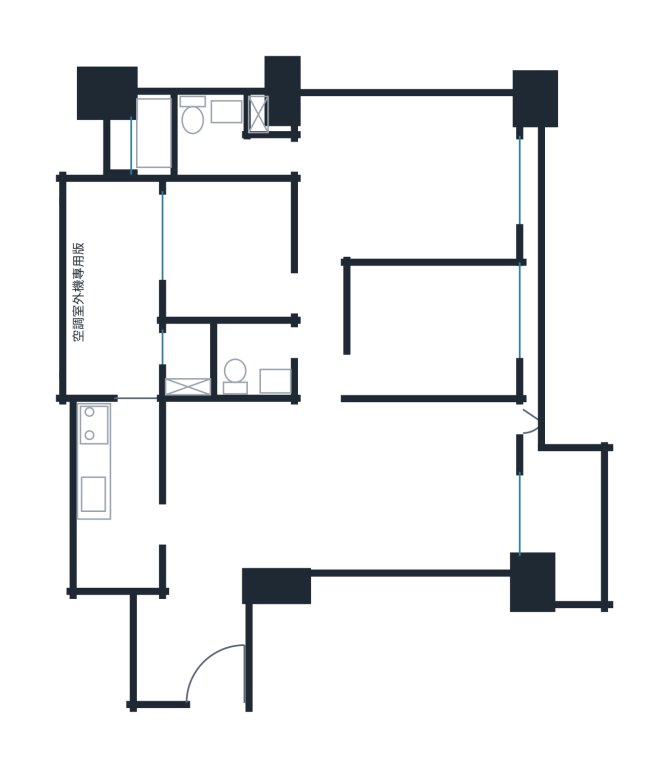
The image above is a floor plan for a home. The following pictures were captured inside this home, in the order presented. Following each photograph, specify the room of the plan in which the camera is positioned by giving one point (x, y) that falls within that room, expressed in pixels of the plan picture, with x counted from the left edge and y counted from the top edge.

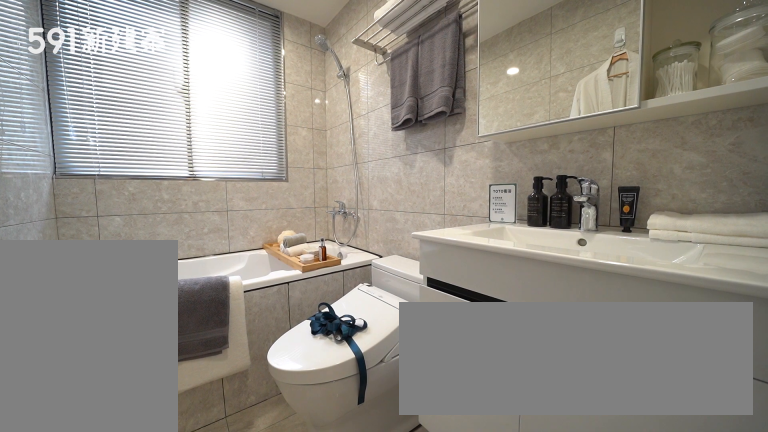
(208, 133)
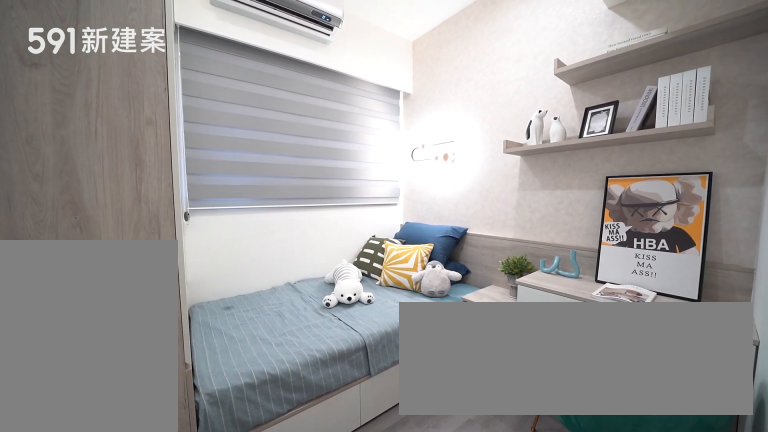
(221, 250)
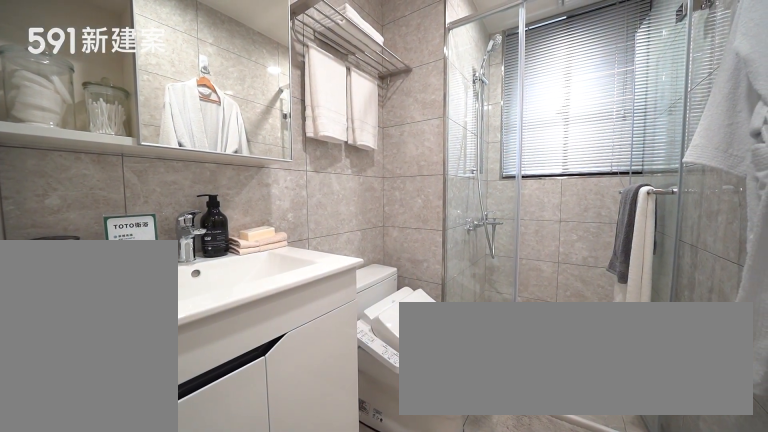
(225, 358)
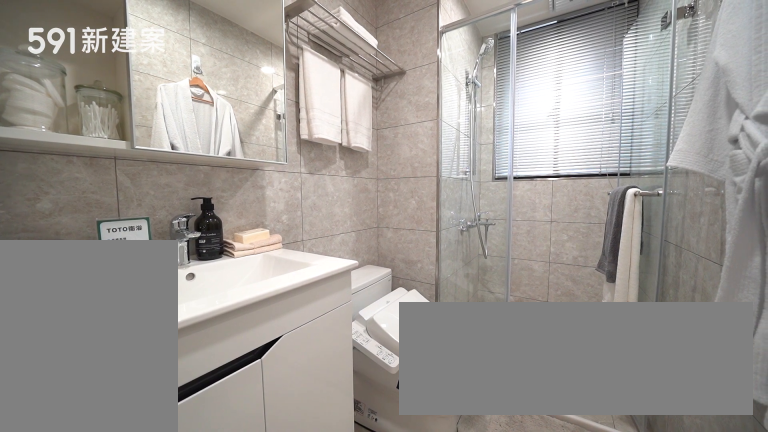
(225, 358)
